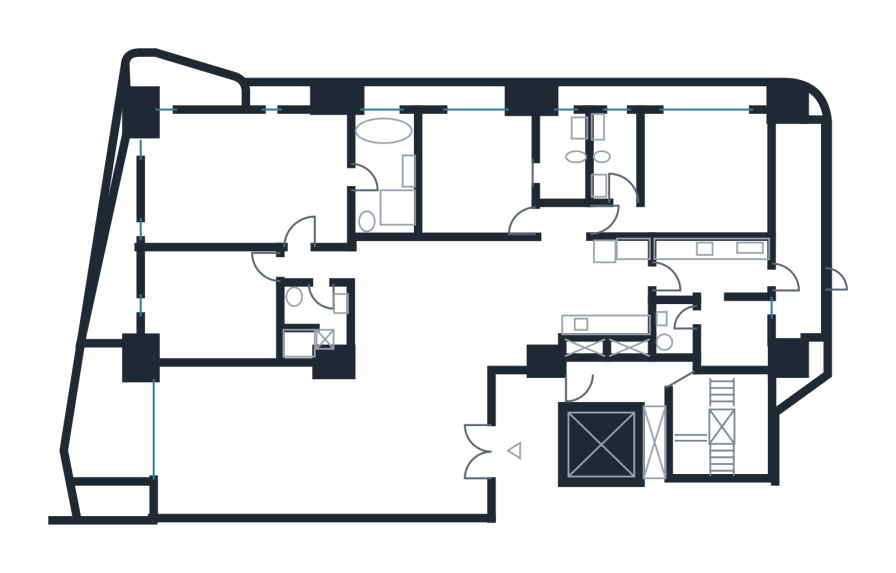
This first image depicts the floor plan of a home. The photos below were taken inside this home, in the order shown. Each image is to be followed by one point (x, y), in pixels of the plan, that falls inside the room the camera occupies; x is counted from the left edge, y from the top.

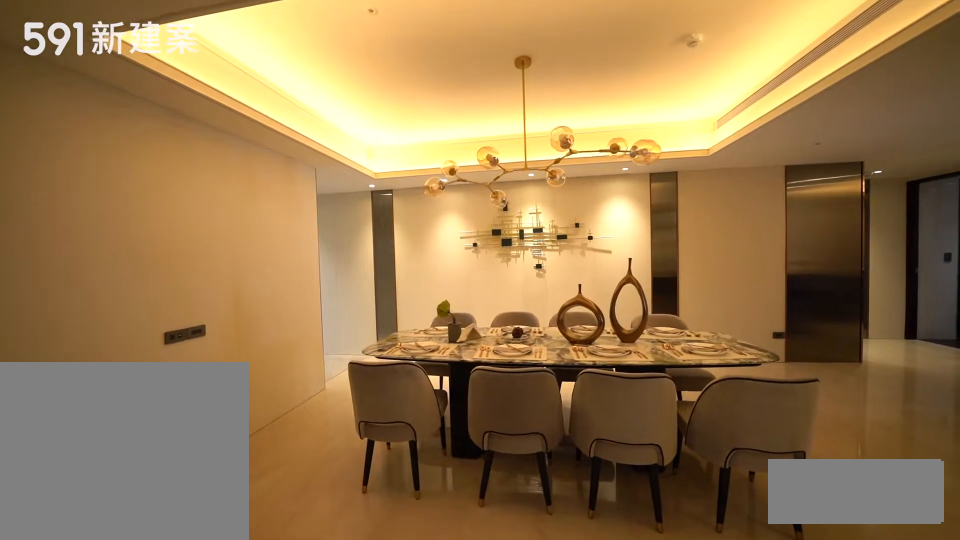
(449, 306)
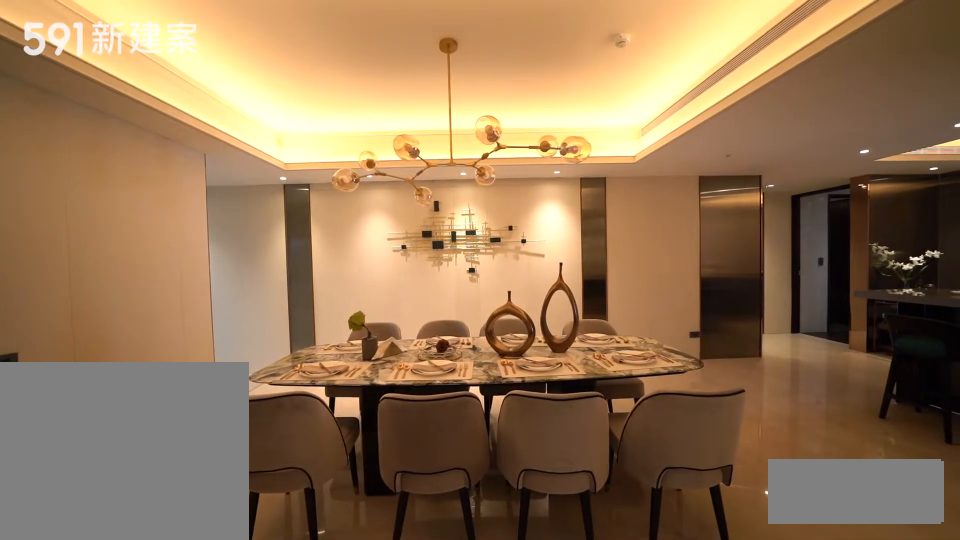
(449, 306)
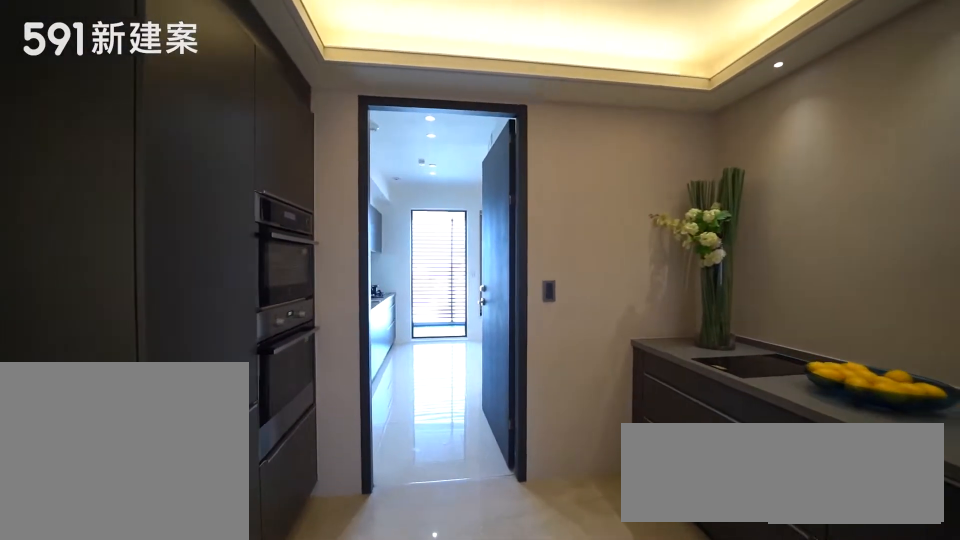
(612, 286)
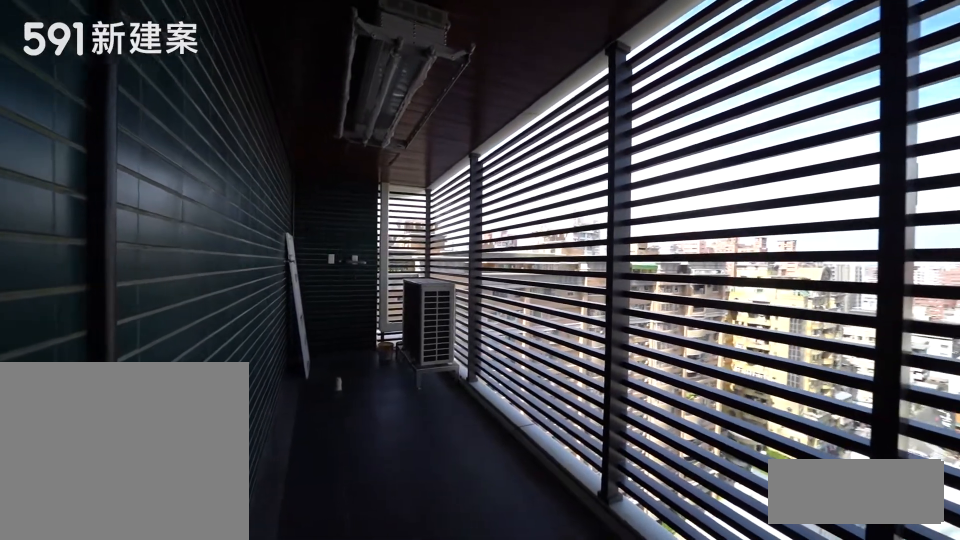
(801, 226)
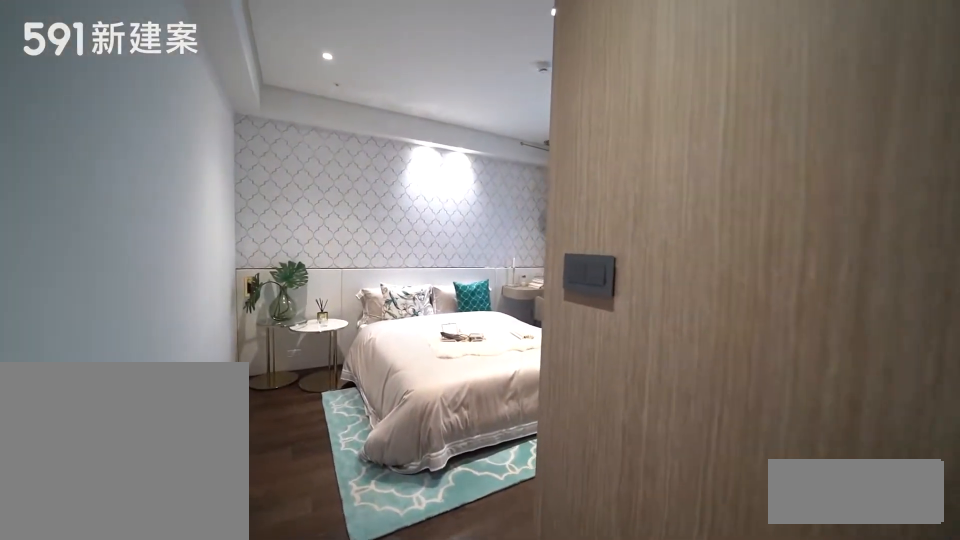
(475, 171)
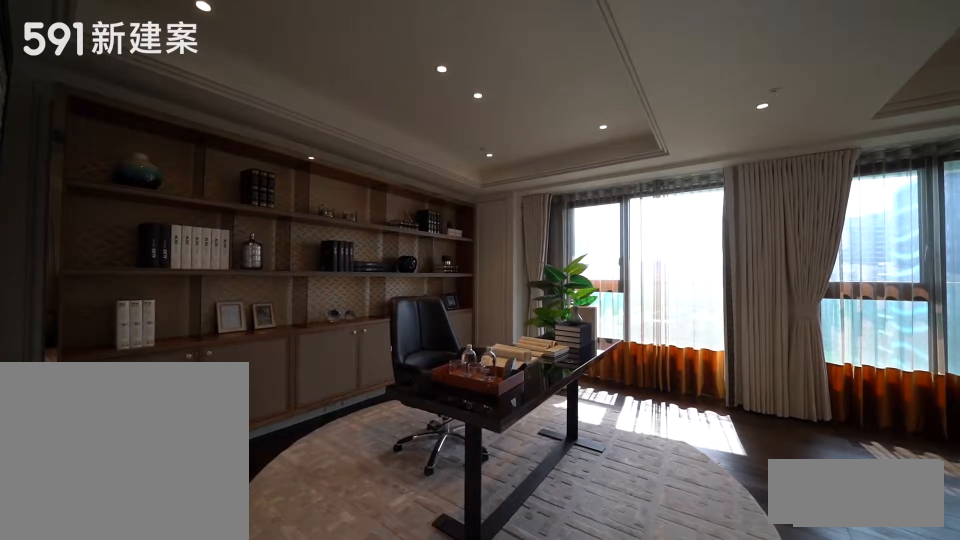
(214, 235)
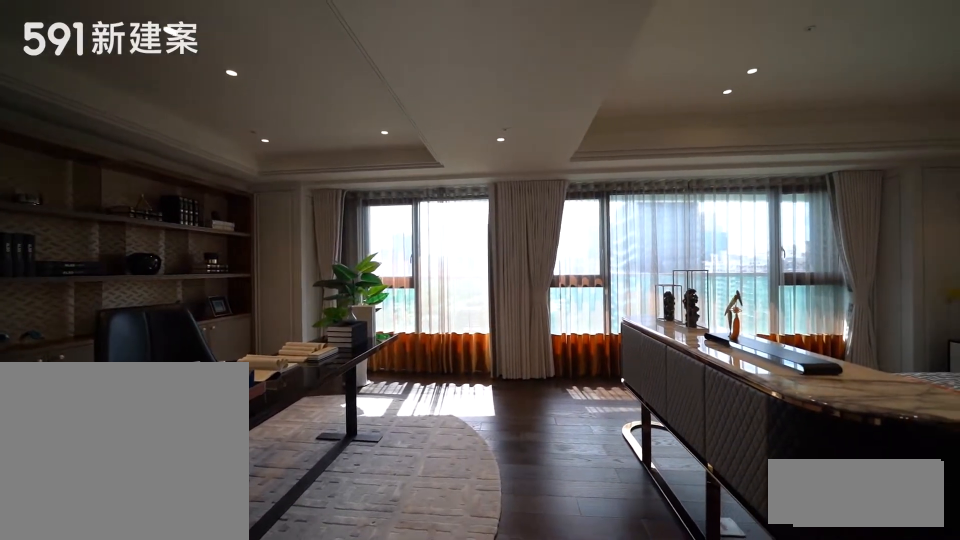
(214, 235)
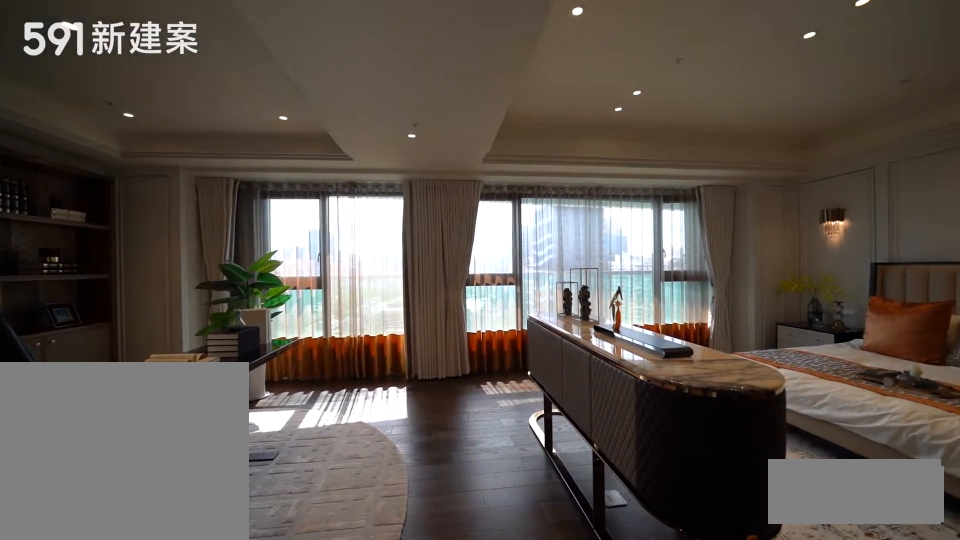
(214, 235)
